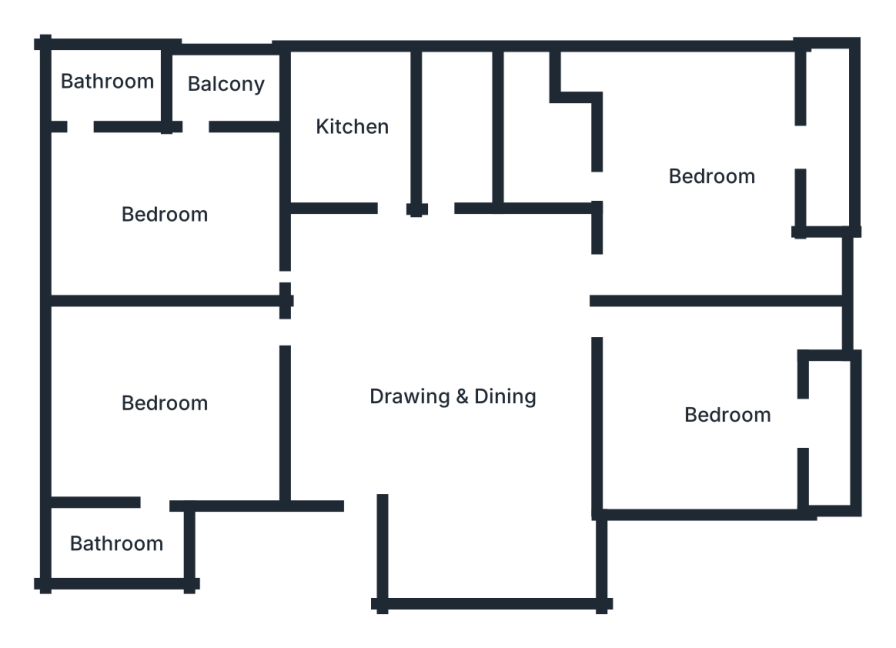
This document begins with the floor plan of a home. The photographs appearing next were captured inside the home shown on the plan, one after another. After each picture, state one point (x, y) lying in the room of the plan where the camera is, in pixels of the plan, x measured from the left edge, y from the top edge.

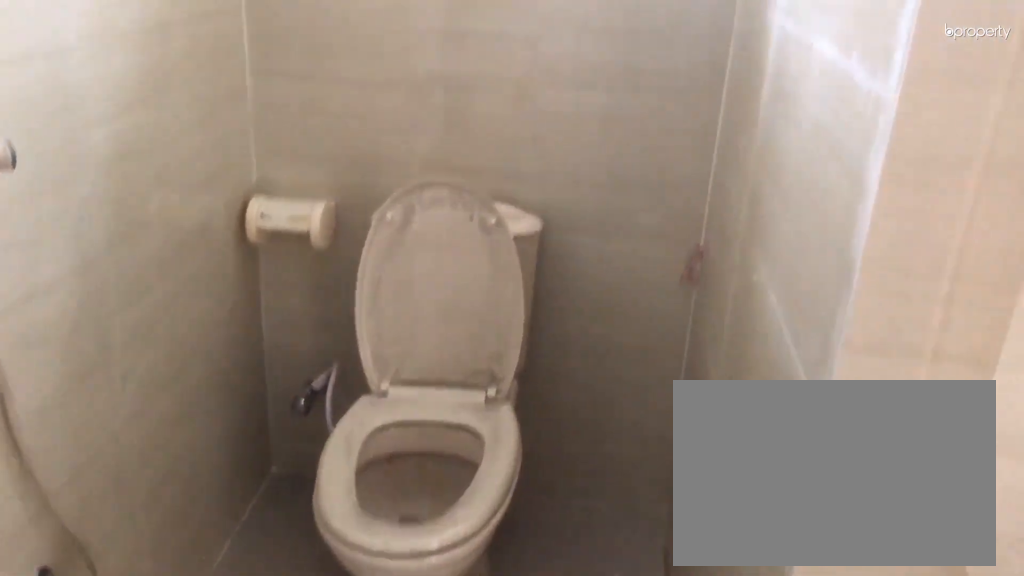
(538, 144)
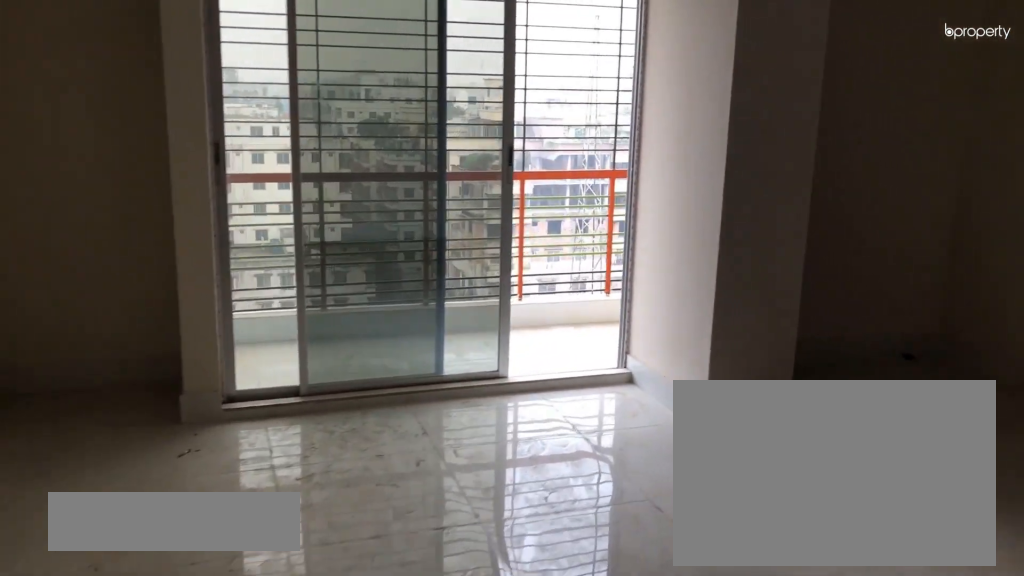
(676, 338)
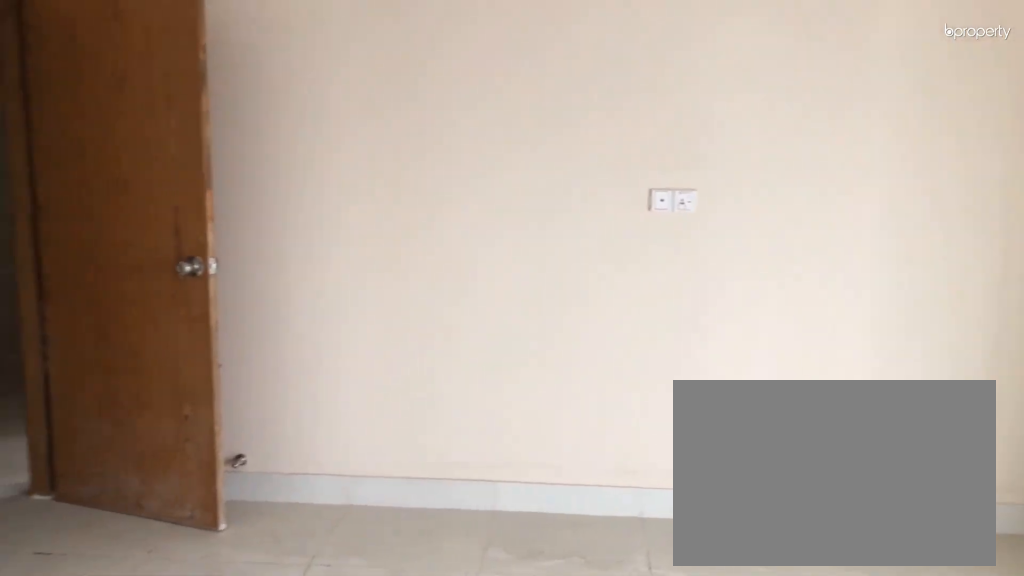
(725, 410)
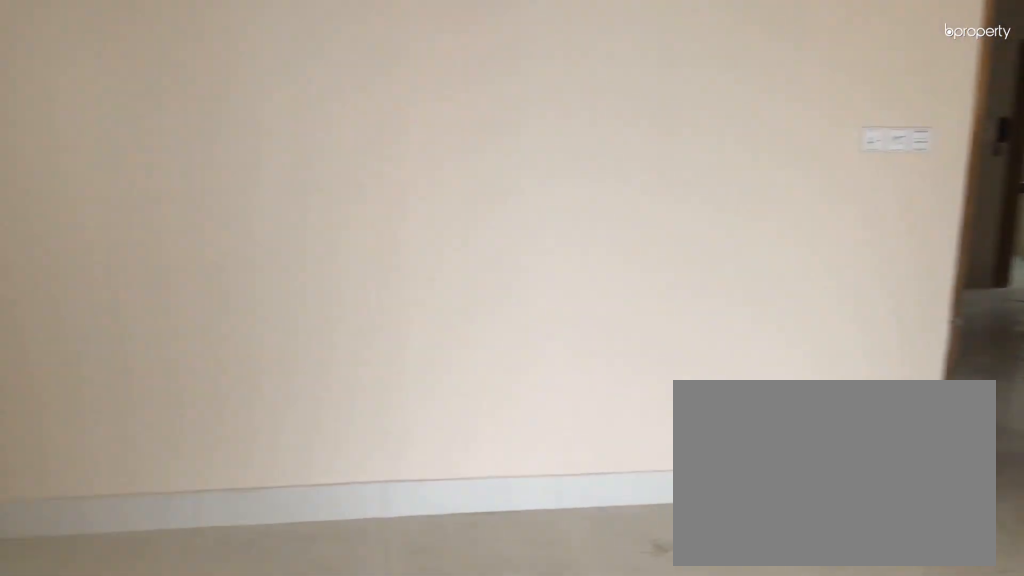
(725, 410)
